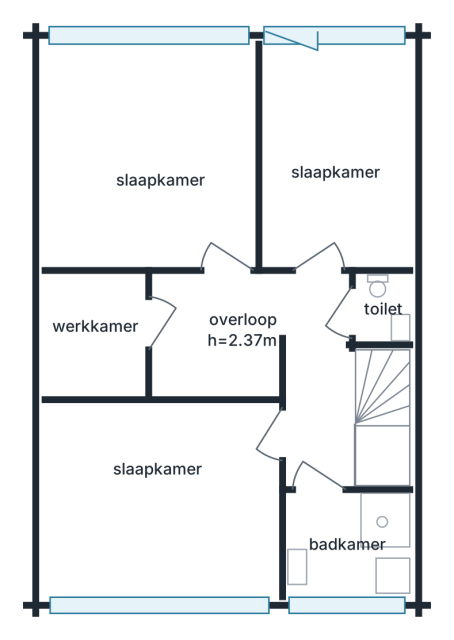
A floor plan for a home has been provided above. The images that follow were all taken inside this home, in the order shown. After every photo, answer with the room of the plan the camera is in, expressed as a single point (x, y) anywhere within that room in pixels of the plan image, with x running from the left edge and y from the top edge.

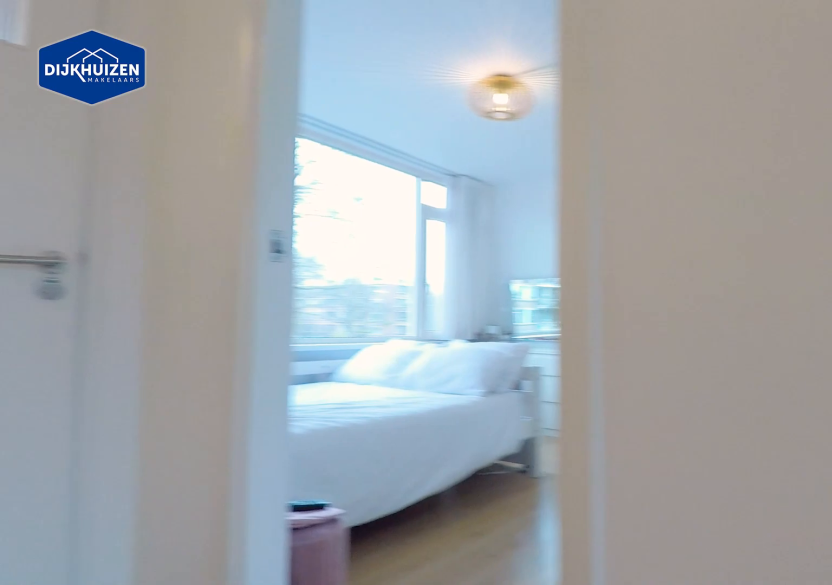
(319, 380)
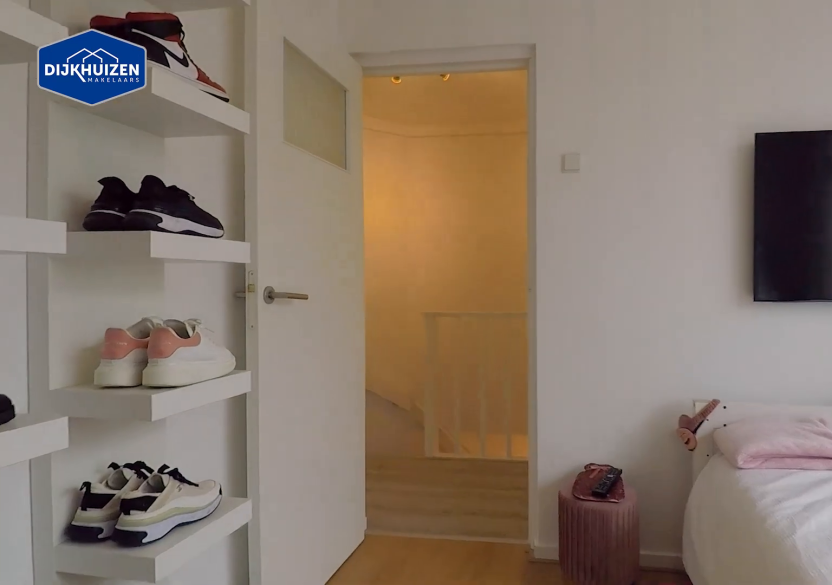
(163, 500)
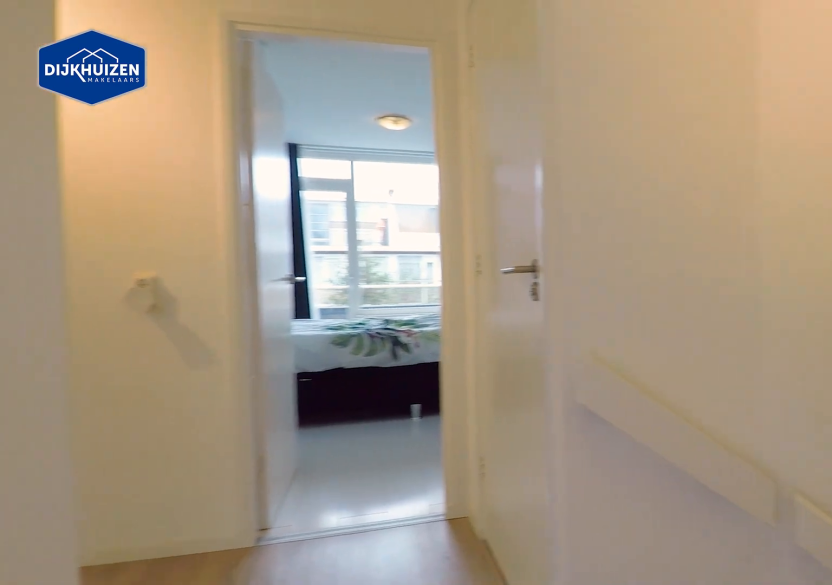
(319, 380)
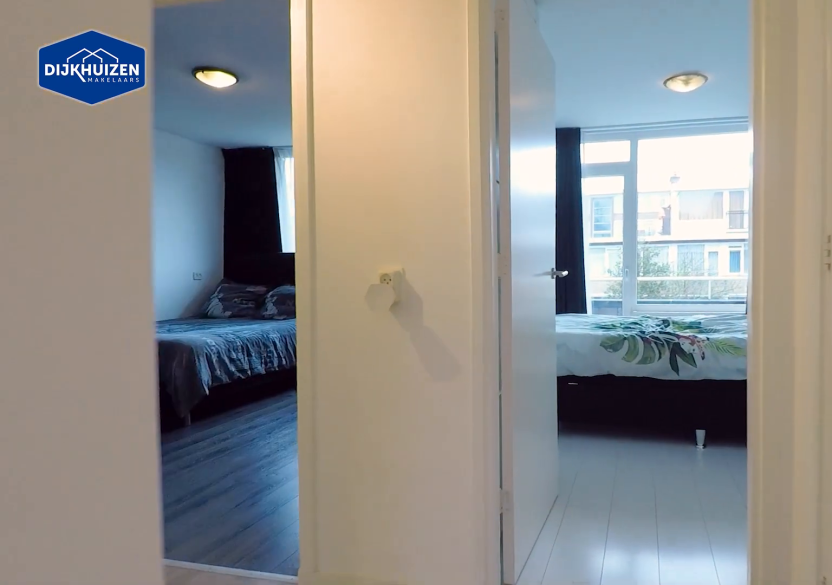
(319, 380)
